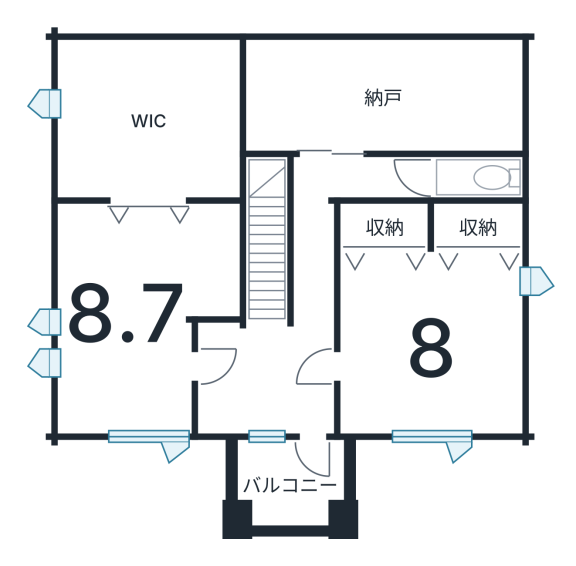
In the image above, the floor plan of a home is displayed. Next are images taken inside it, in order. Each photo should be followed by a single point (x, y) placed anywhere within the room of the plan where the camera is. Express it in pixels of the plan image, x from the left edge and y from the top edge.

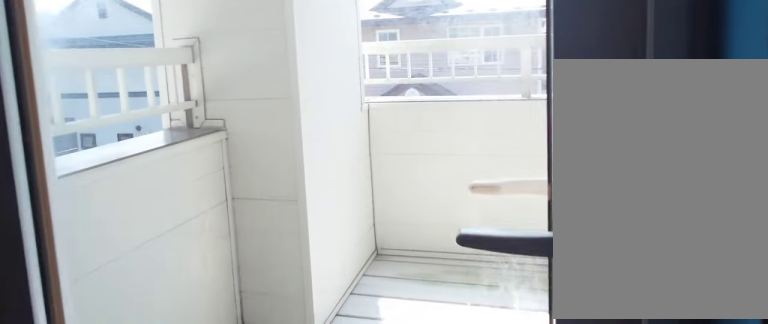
(277, 492)
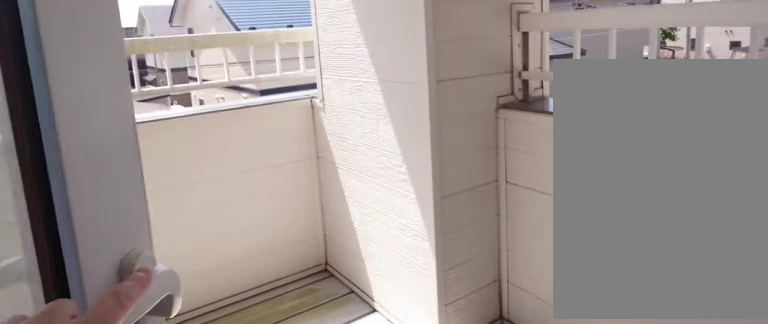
(277, 492)
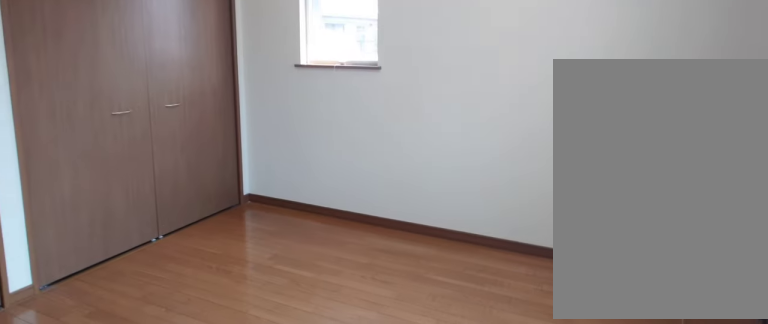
(421, 349)
